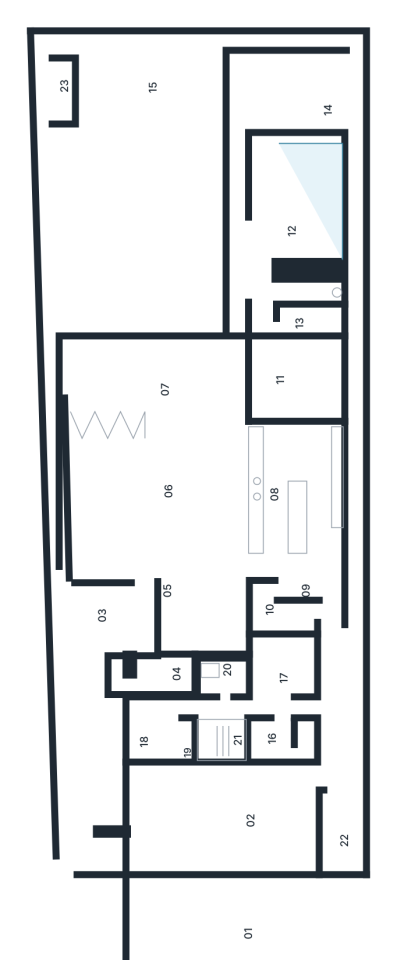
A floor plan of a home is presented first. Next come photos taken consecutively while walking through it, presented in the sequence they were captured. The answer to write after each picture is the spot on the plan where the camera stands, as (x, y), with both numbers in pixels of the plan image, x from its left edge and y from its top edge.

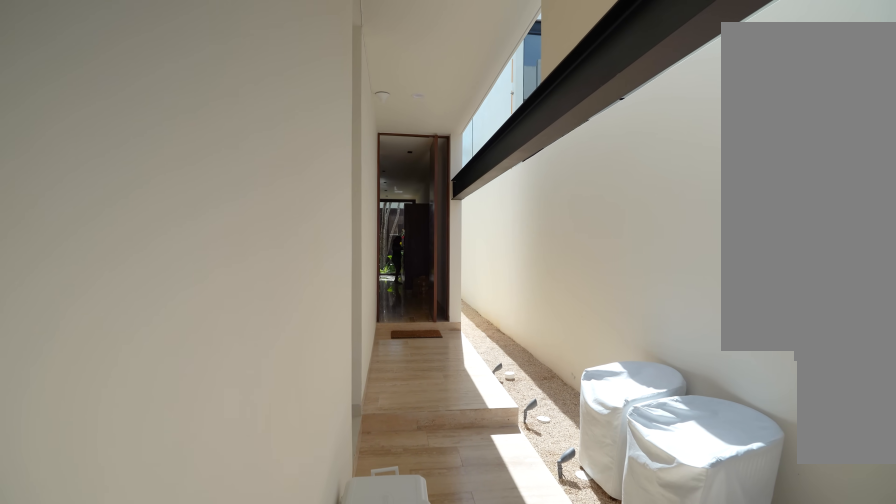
(332, 777)
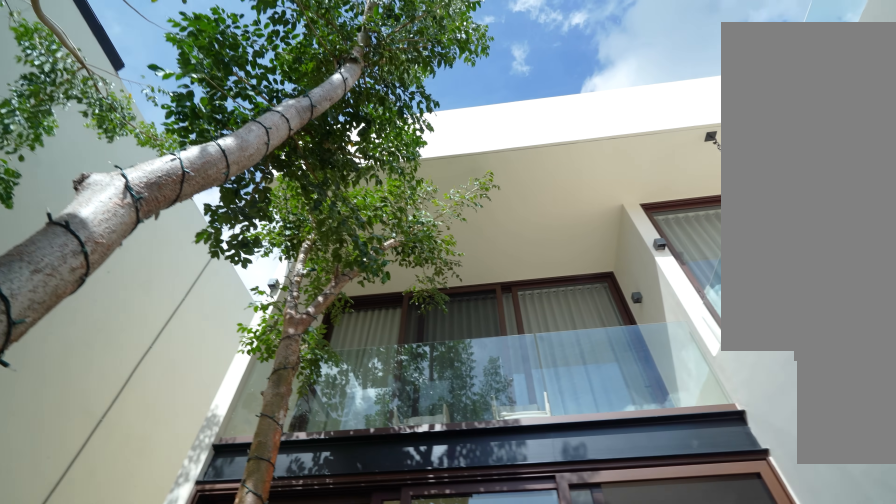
(268, 384)
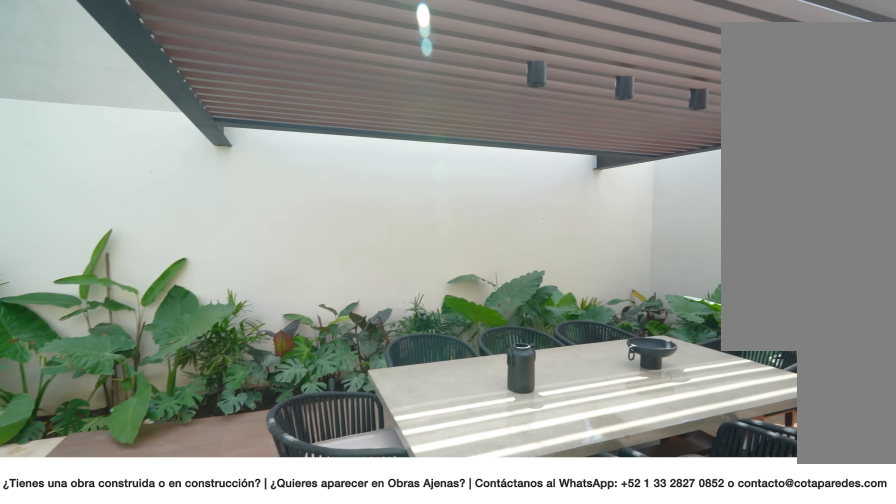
(266, 146)
